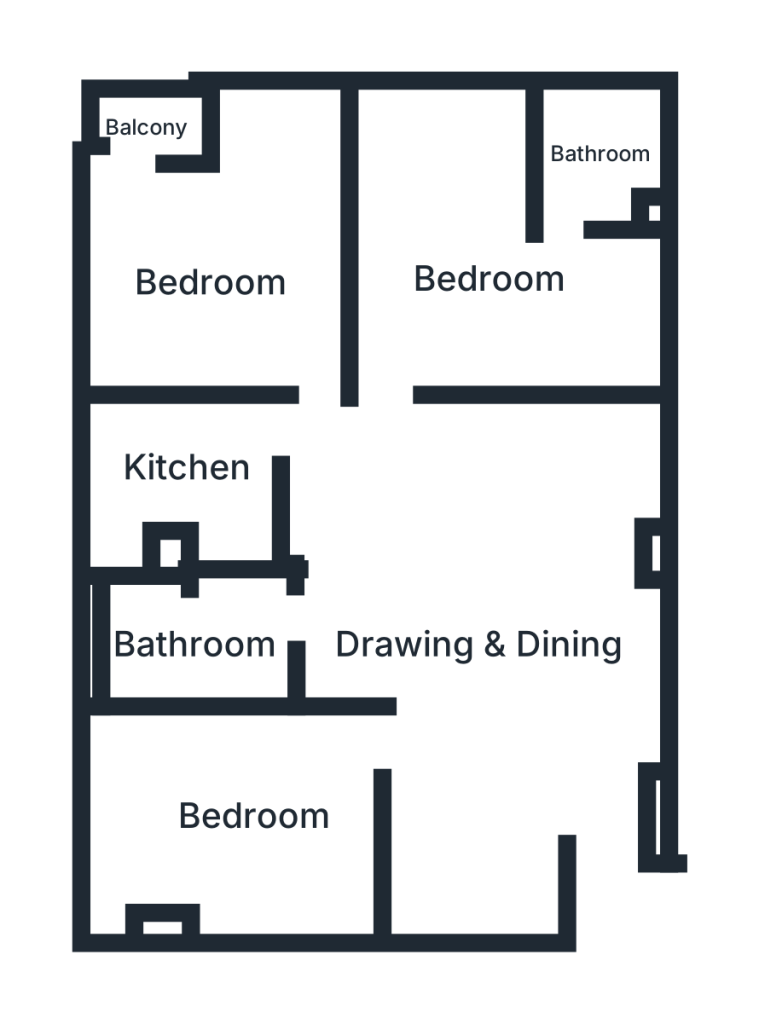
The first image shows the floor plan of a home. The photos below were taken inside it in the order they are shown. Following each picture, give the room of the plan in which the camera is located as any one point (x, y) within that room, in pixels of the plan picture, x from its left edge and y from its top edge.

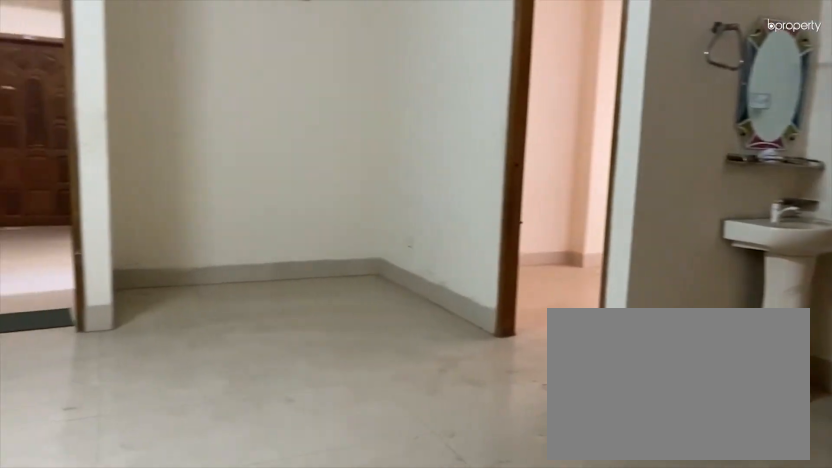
(483, 654)
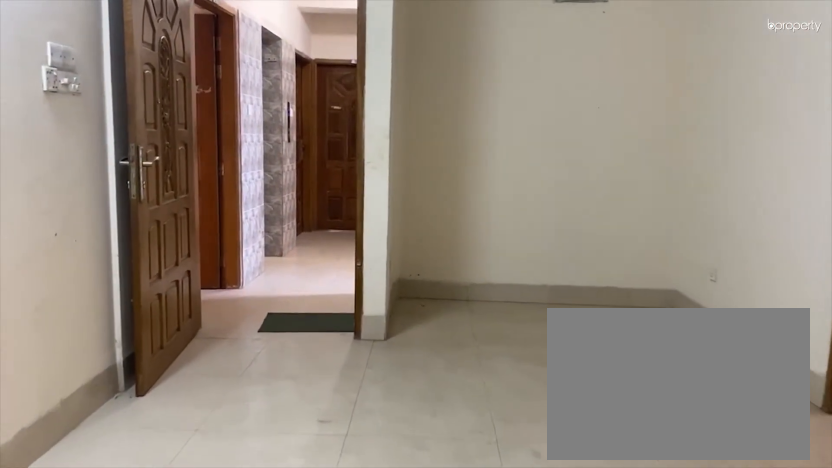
(483, 654)
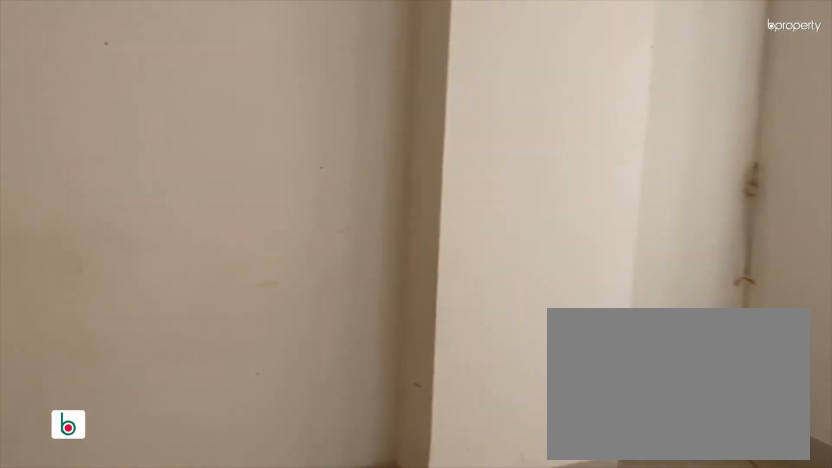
(262, 807)
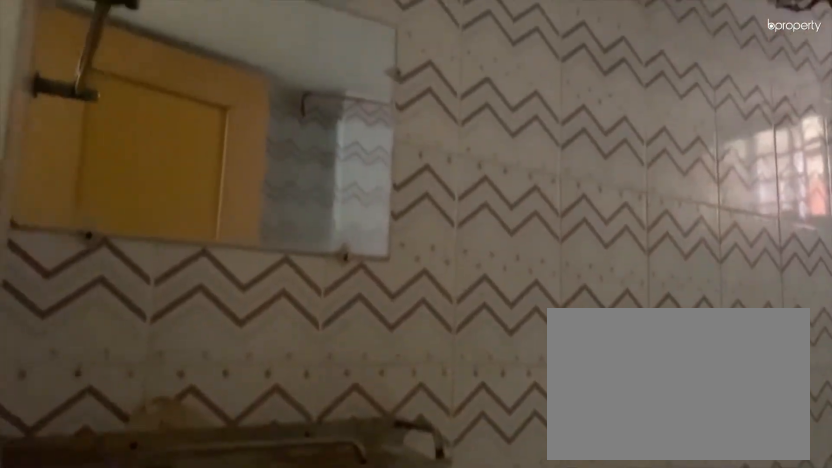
(208, 640)
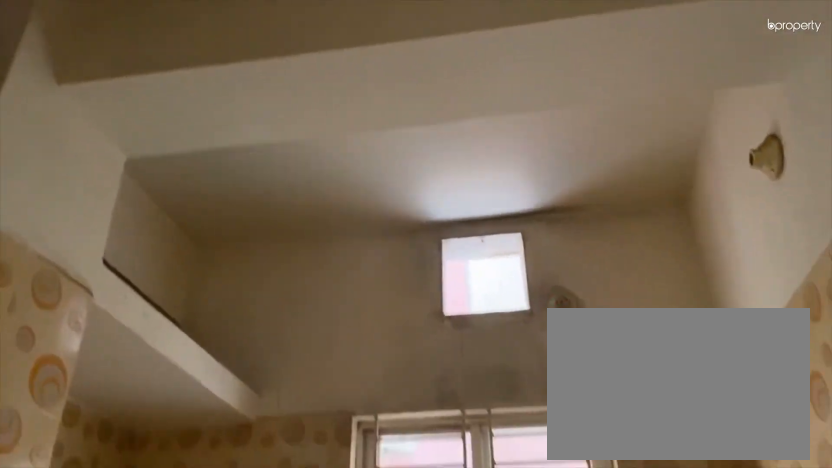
(191, 466)
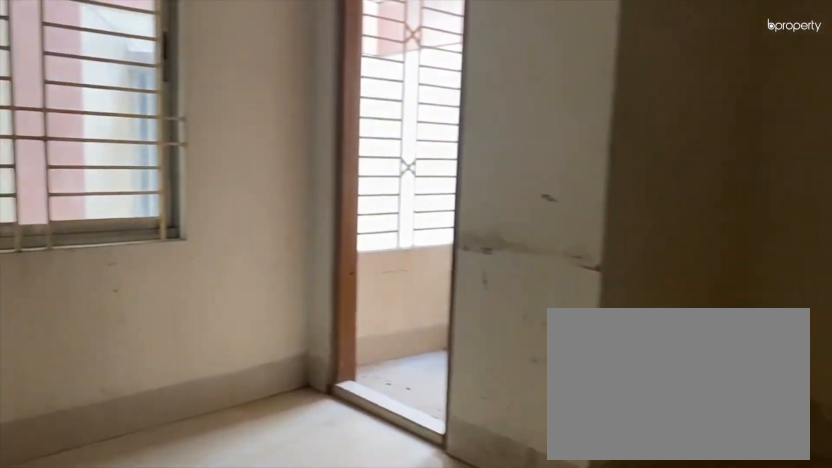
(206, 285)
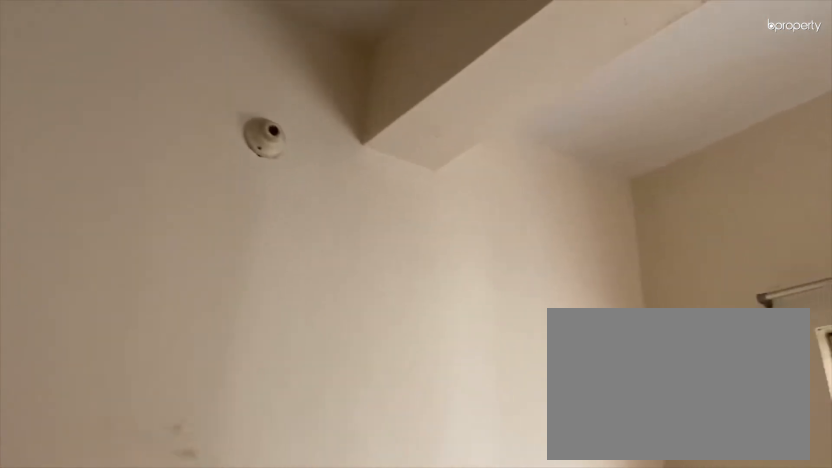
(206, 285)
